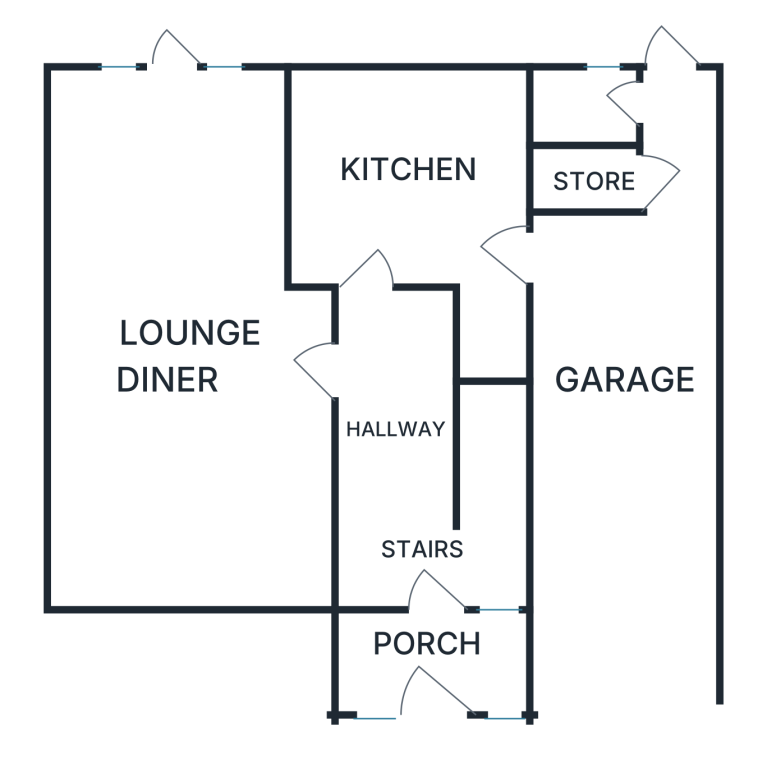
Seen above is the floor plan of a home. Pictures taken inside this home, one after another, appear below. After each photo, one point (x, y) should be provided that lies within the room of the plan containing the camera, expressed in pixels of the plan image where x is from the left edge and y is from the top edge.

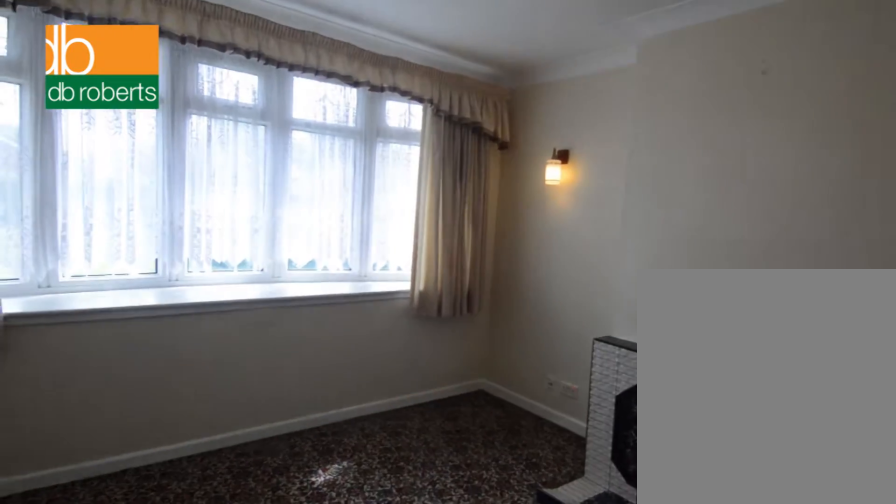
(173, 340)
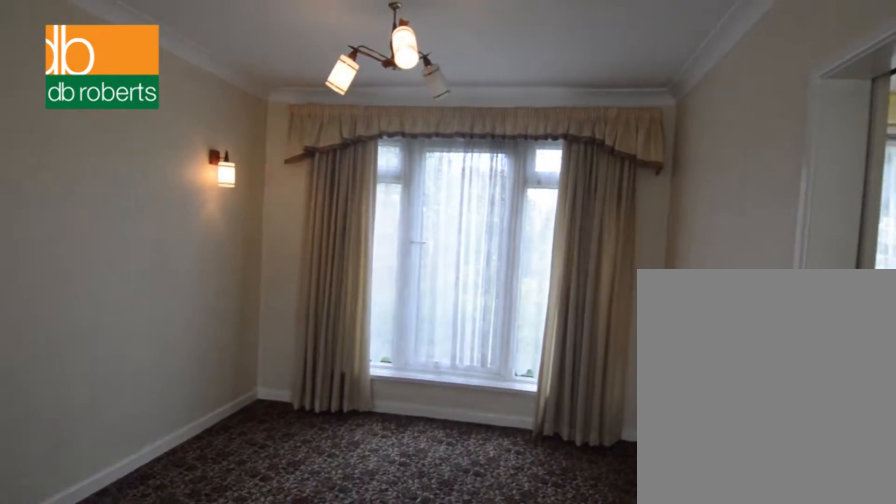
(190, 340)
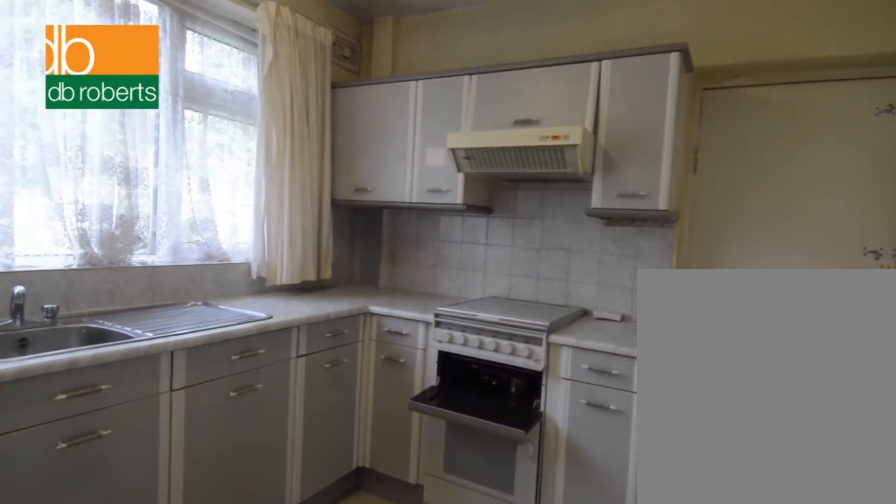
(418, 195)
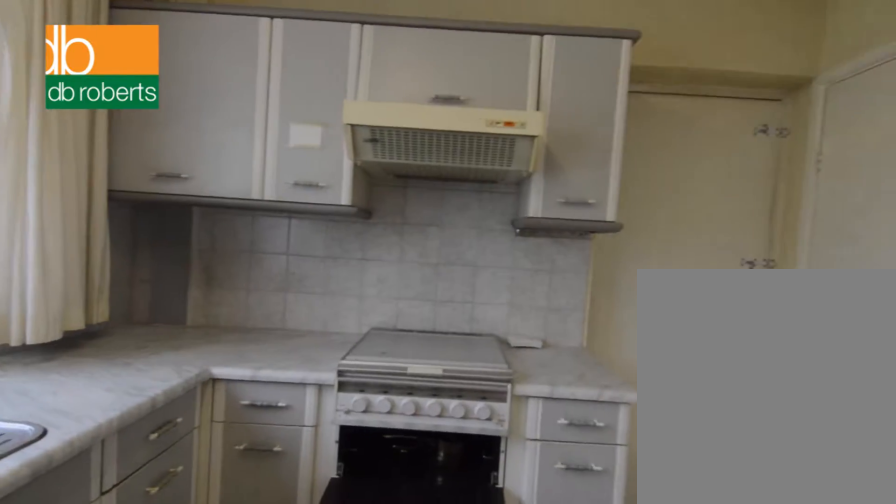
(418, 195)
